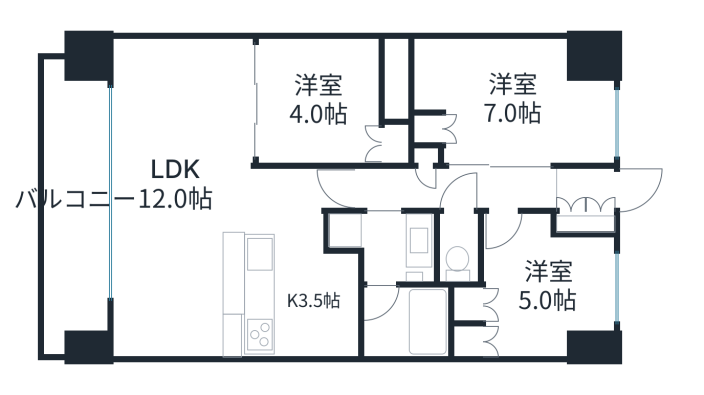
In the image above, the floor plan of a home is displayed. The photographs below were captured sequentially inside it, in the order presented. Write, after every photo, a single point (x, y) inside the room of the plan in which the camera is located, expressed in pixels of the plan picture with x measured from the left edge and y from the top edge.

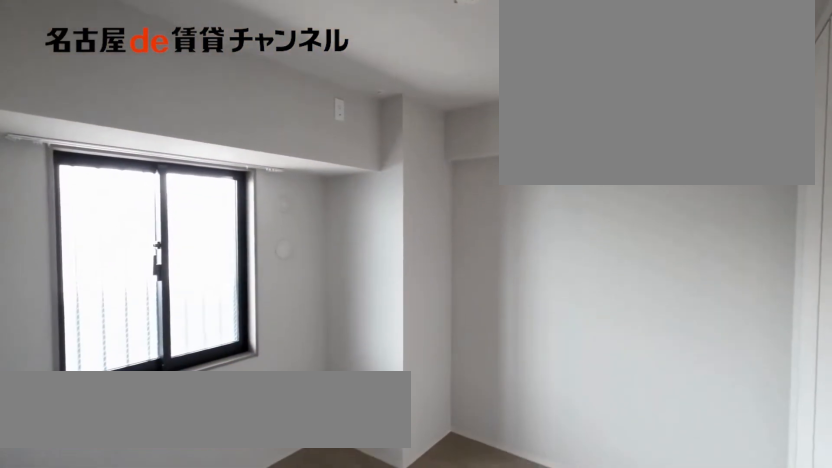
(547, 288)
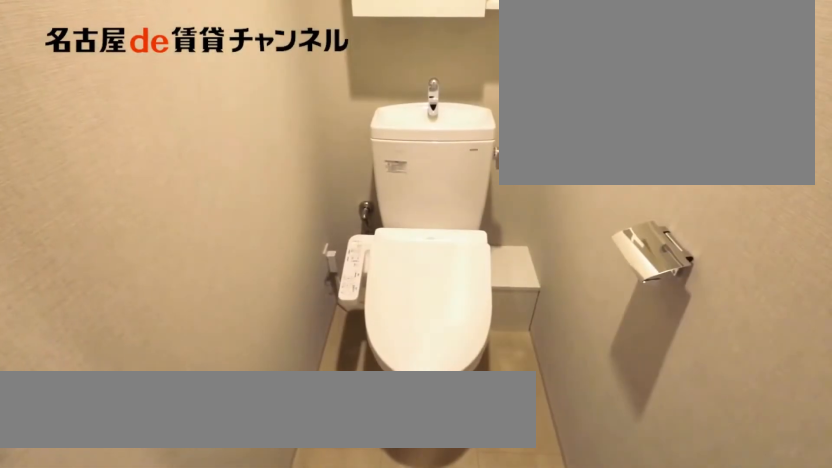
(460, 250)
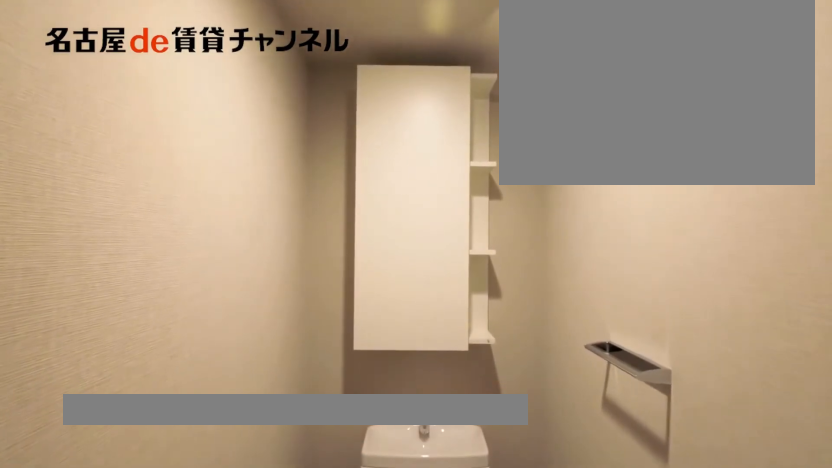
(460, 250)
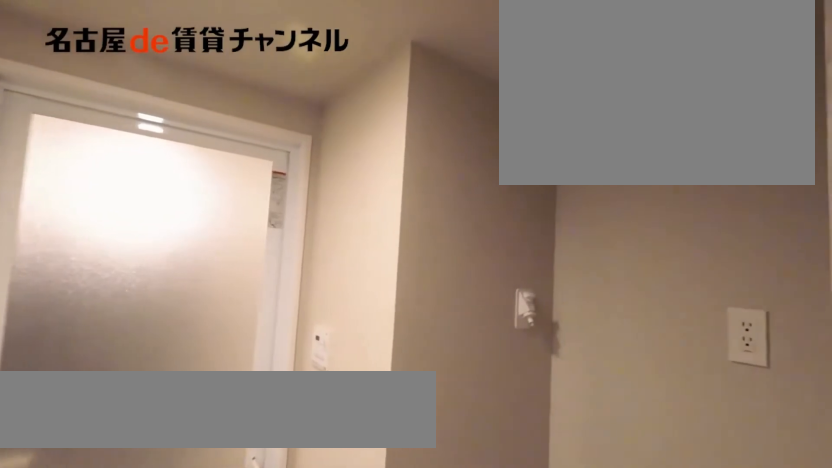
(387, 244)
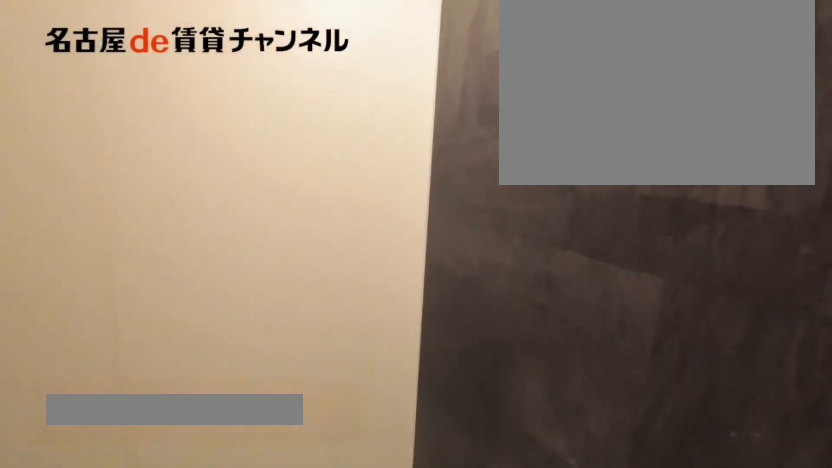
(402, 321)
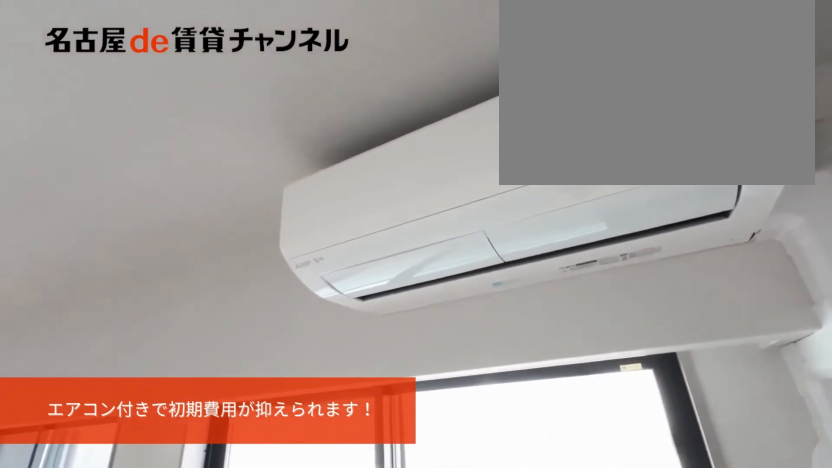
(176, 188)
